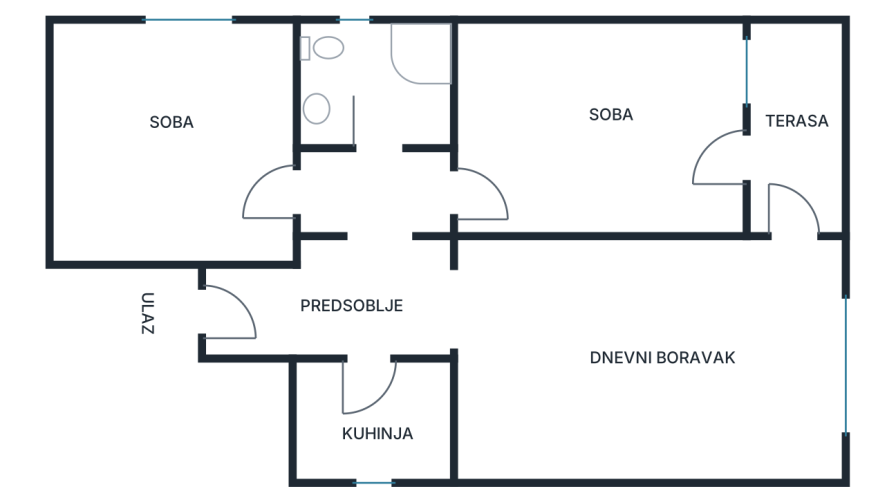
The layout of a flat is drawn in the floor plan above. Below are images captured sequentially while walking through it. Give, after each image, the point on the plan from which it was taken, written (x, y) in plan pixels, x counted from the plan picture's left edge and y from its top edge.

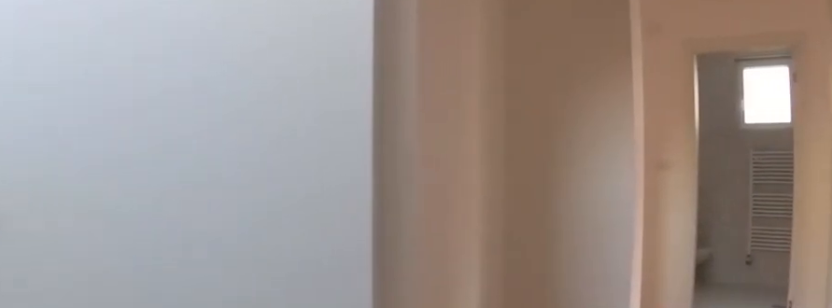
(397, 400)
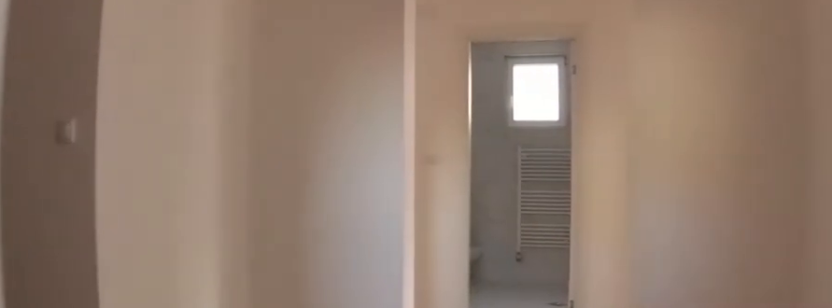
(397, 377)
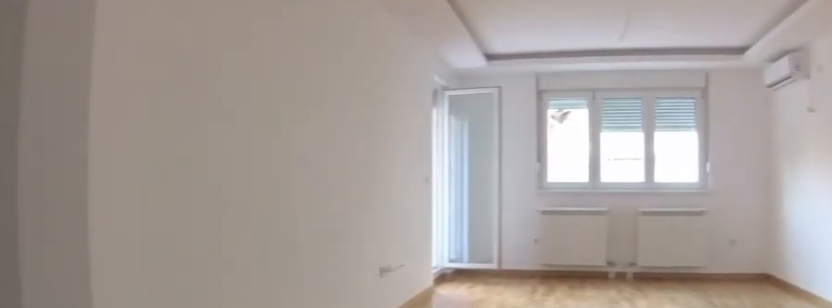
(397, 316)
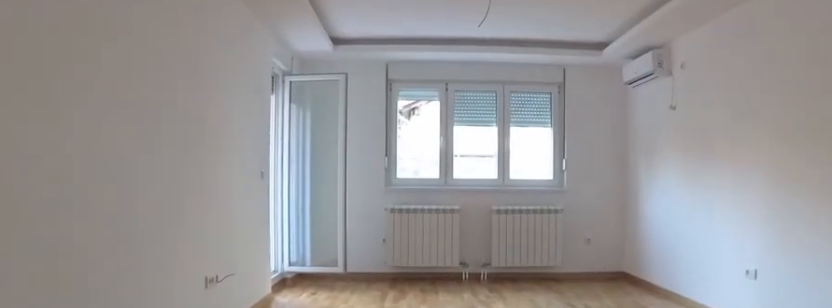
(434, 309)
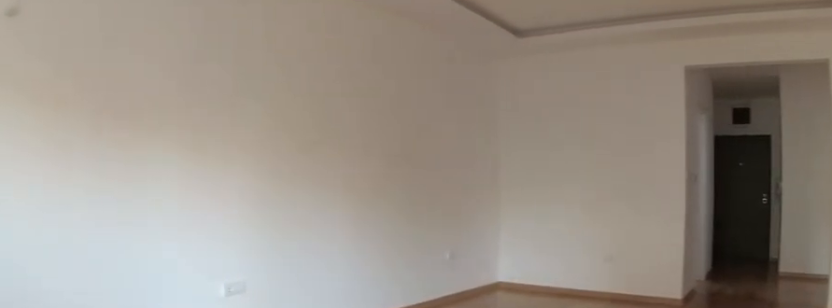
(787, 329)
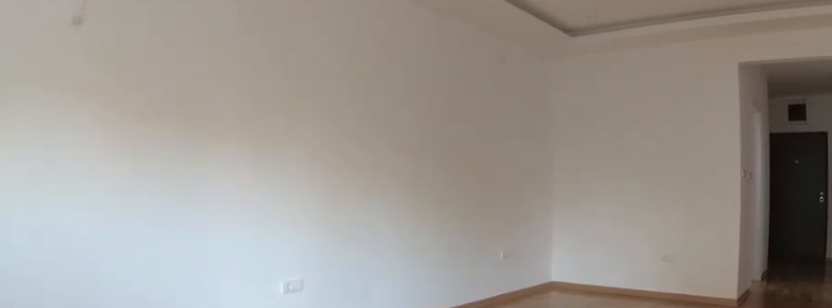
(784, 327)
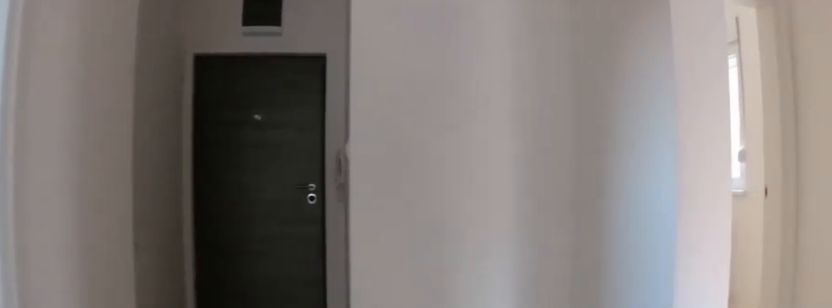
(441, 294)
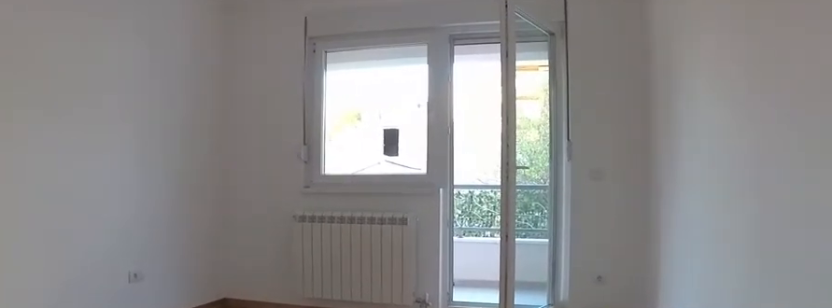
(441, 200)
